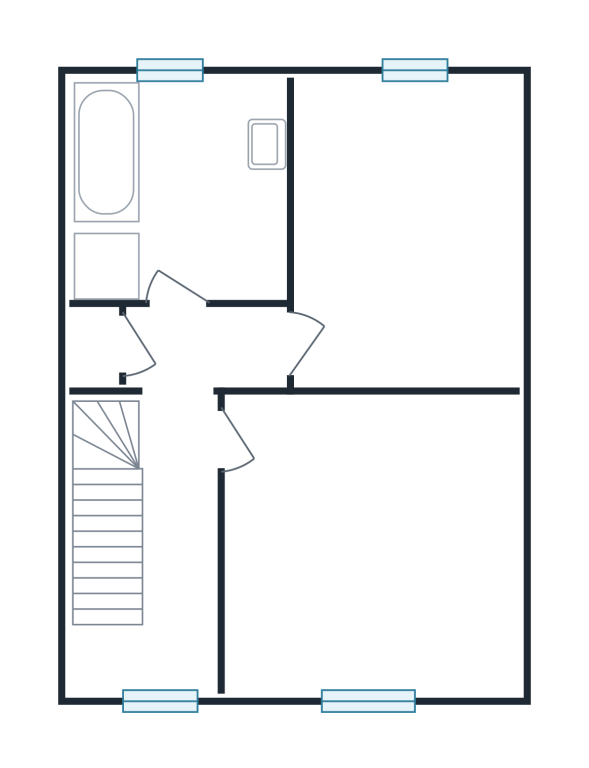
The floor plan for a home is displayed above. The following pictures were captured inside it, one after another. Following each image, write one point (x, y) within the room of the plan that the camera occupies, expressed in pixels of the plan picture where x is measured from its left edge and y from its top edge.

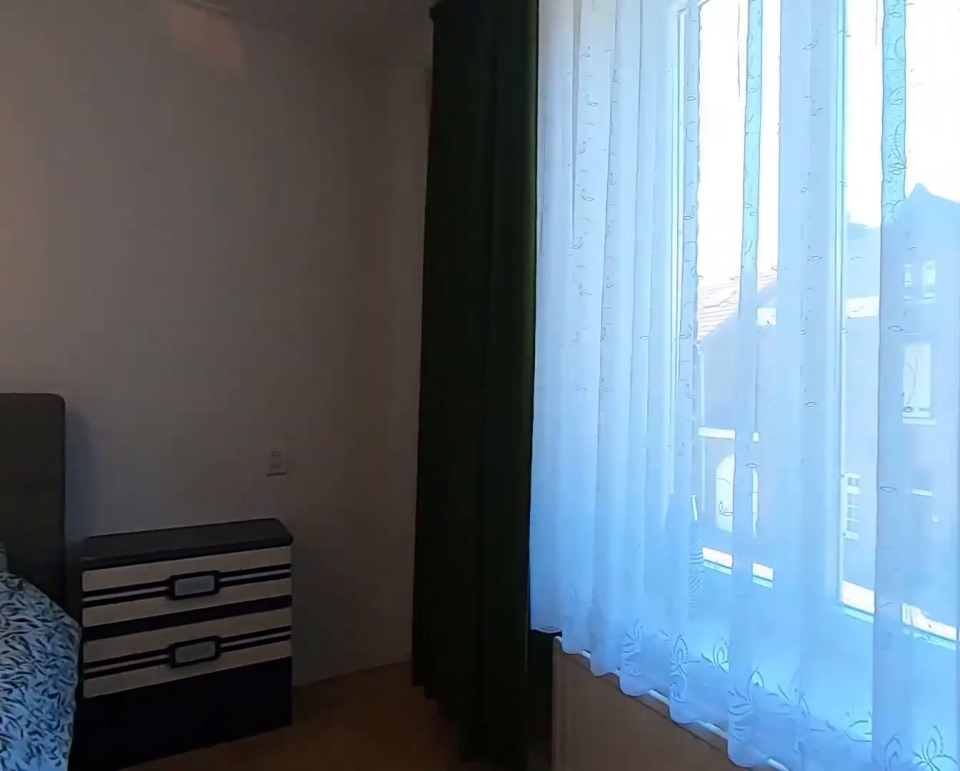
(370, 544)
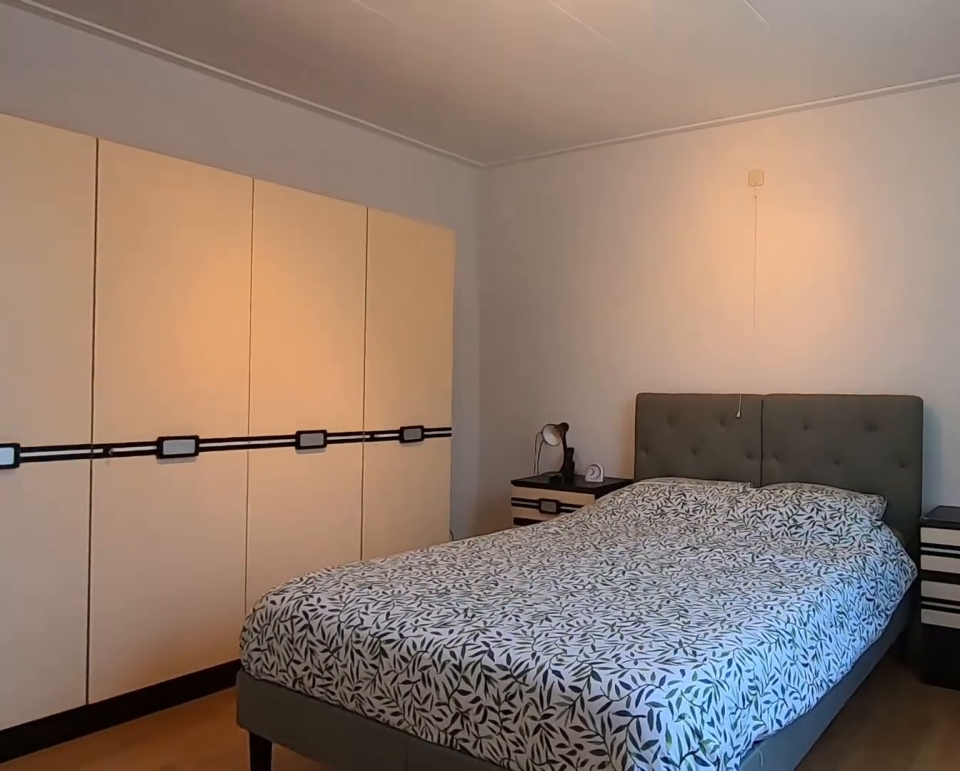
(370, 544)
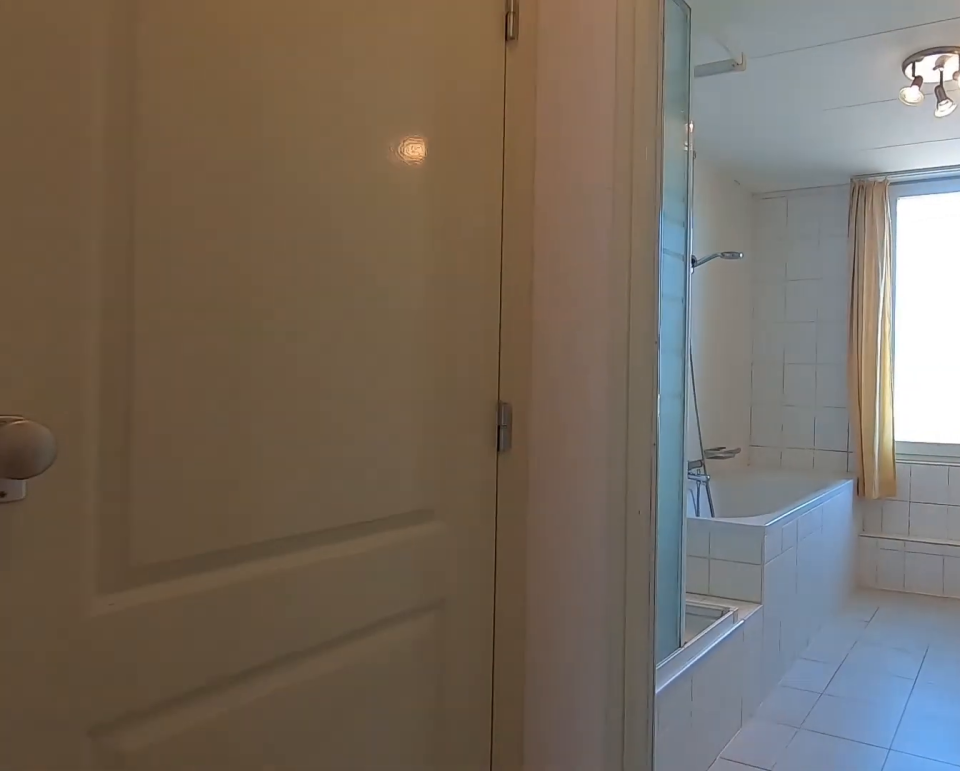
(179, 491)
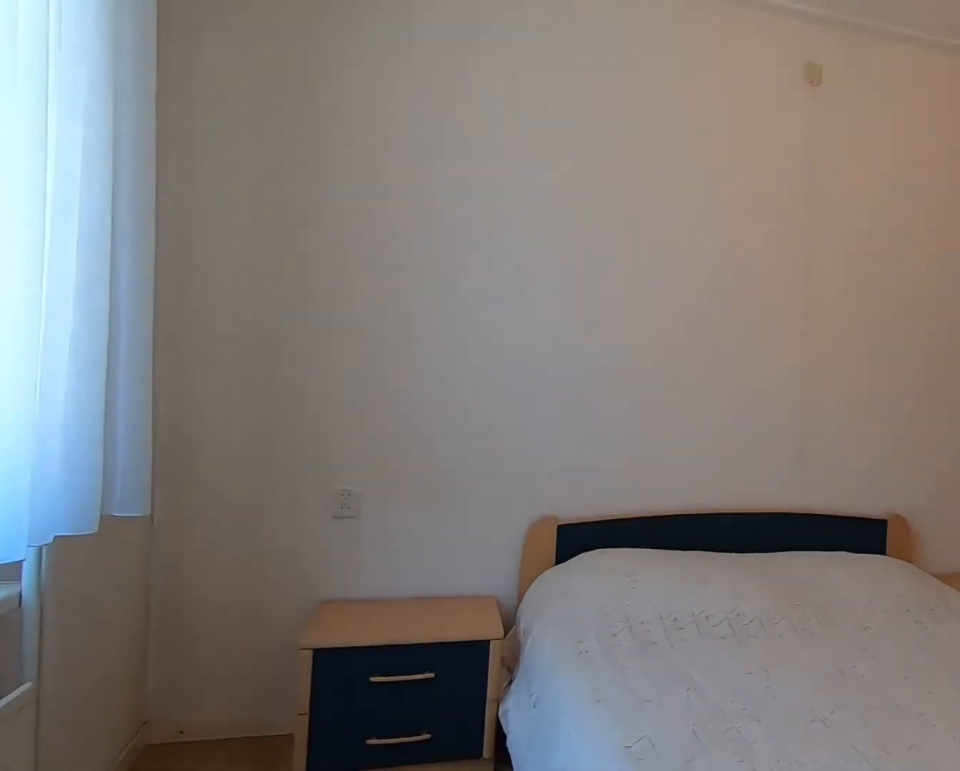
(404, 135)
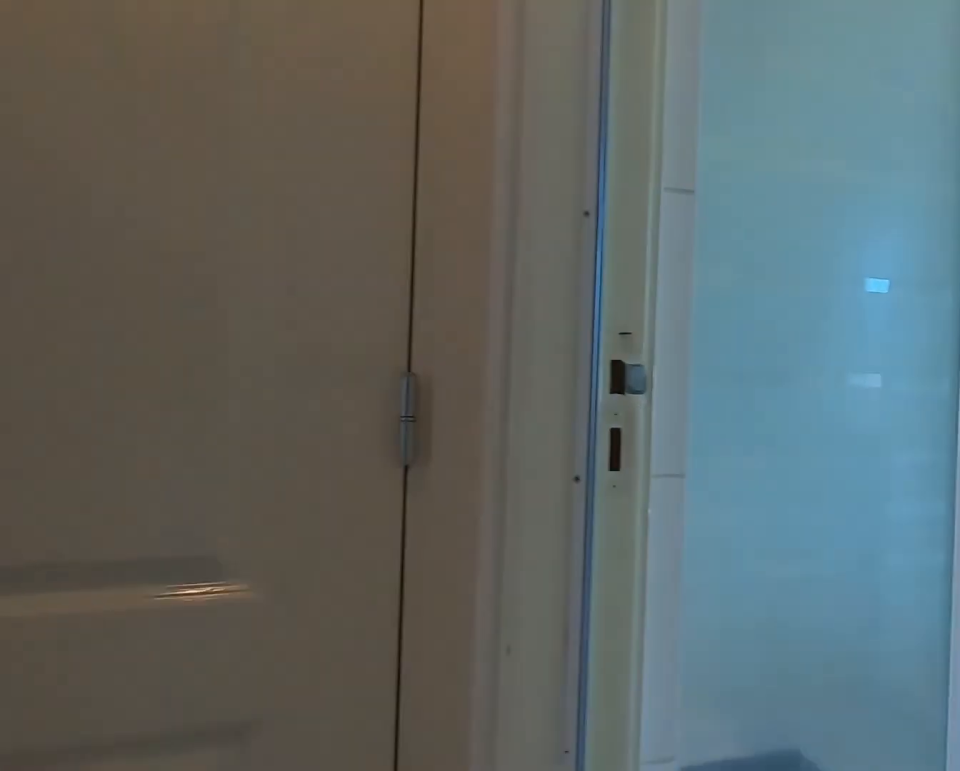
(179, 490)
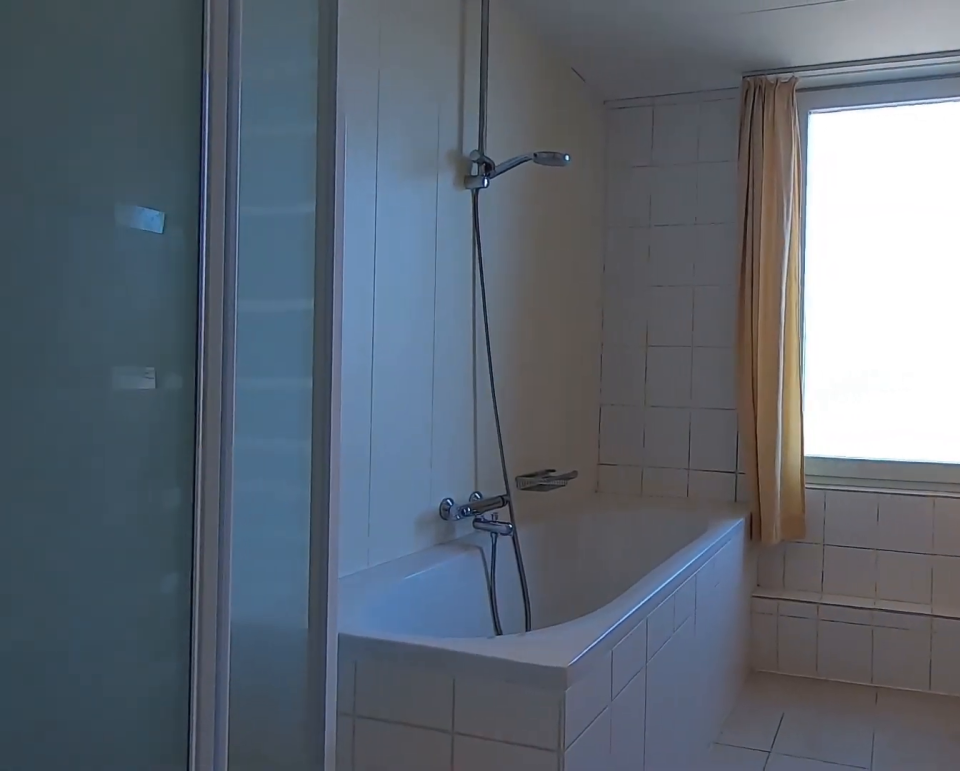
(179, 189)
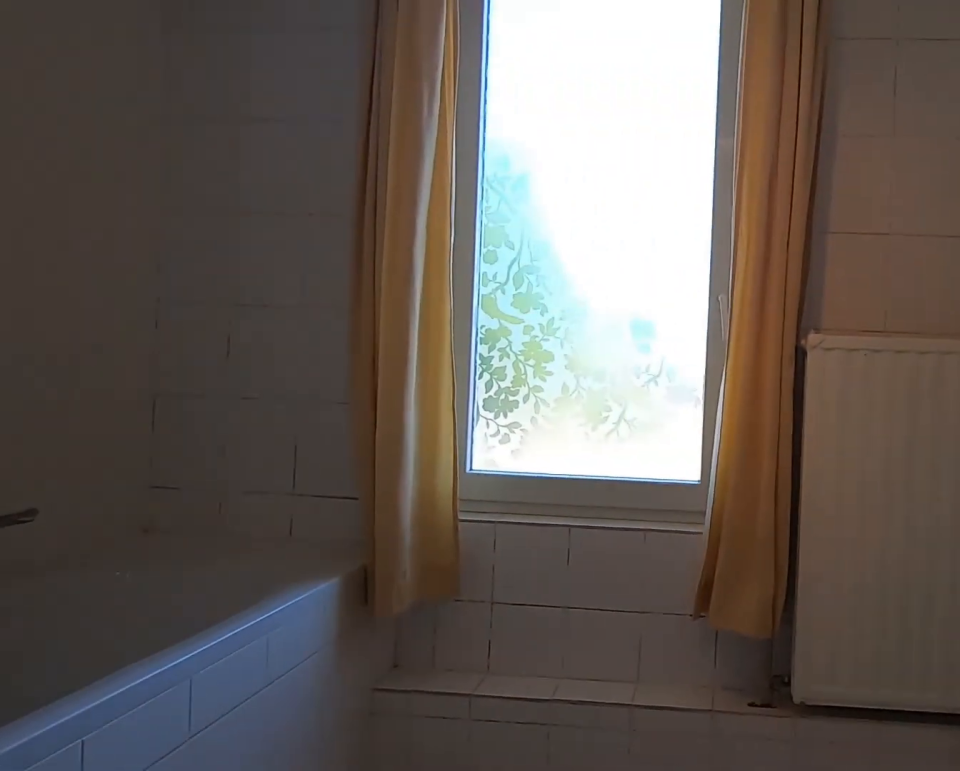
(179, 189)
